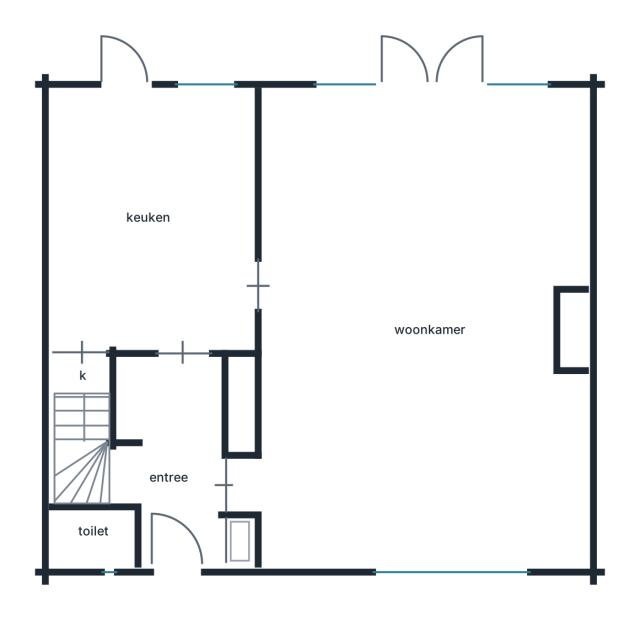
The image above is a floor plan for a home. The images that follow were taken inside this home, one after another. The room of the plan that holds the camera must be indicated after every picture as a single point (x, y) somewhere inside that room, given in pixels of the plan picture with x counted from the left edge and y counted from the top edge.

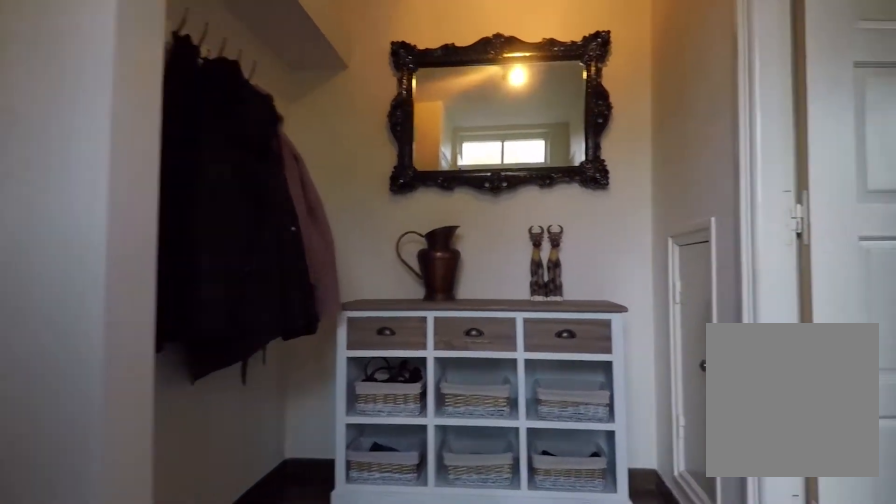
(172, 459)
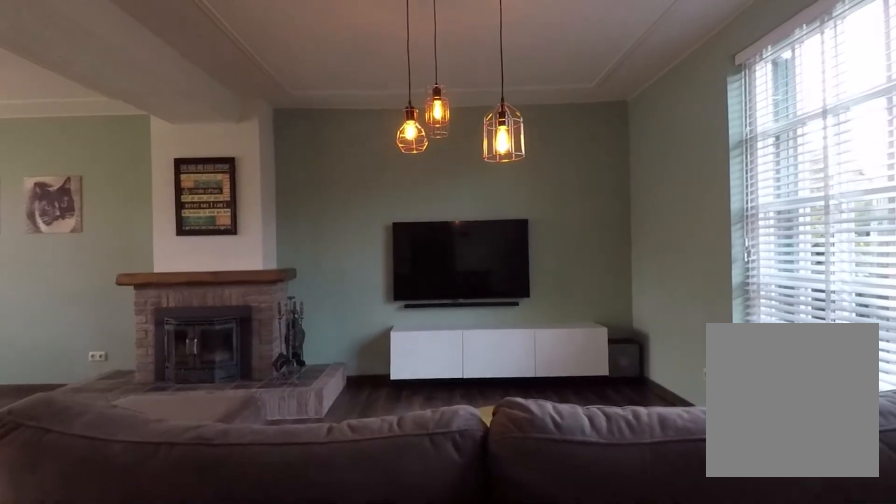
(425, 150)
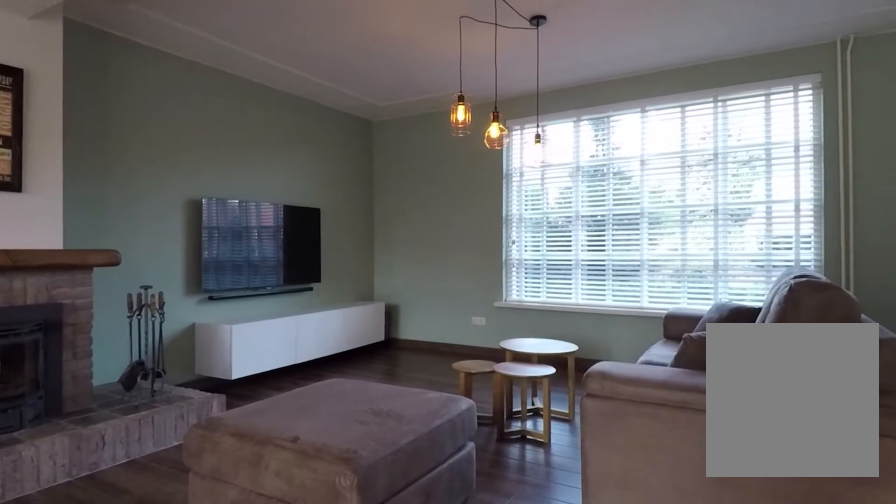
(425, 150)
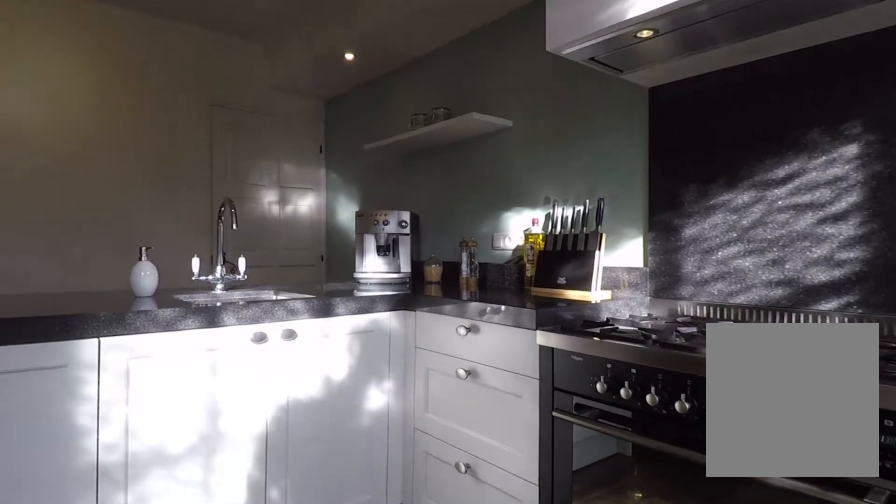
(155, 189)
